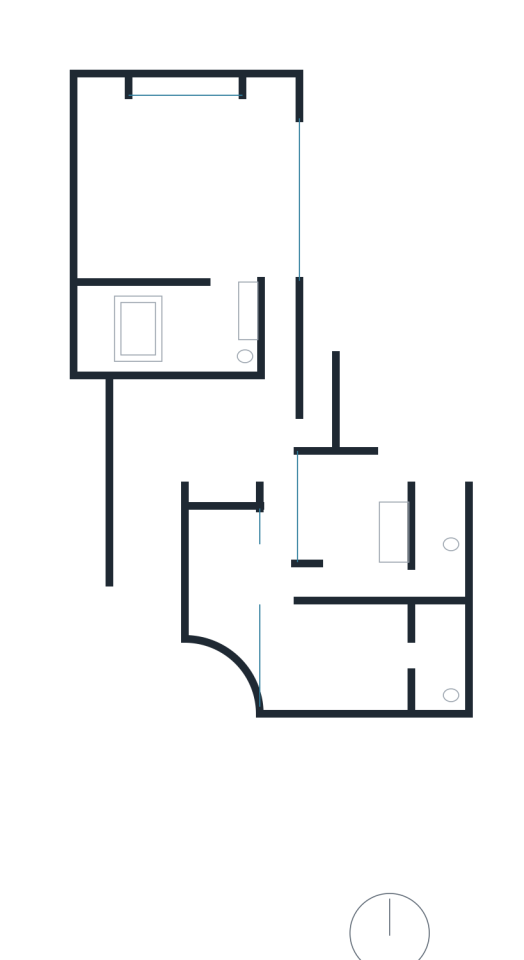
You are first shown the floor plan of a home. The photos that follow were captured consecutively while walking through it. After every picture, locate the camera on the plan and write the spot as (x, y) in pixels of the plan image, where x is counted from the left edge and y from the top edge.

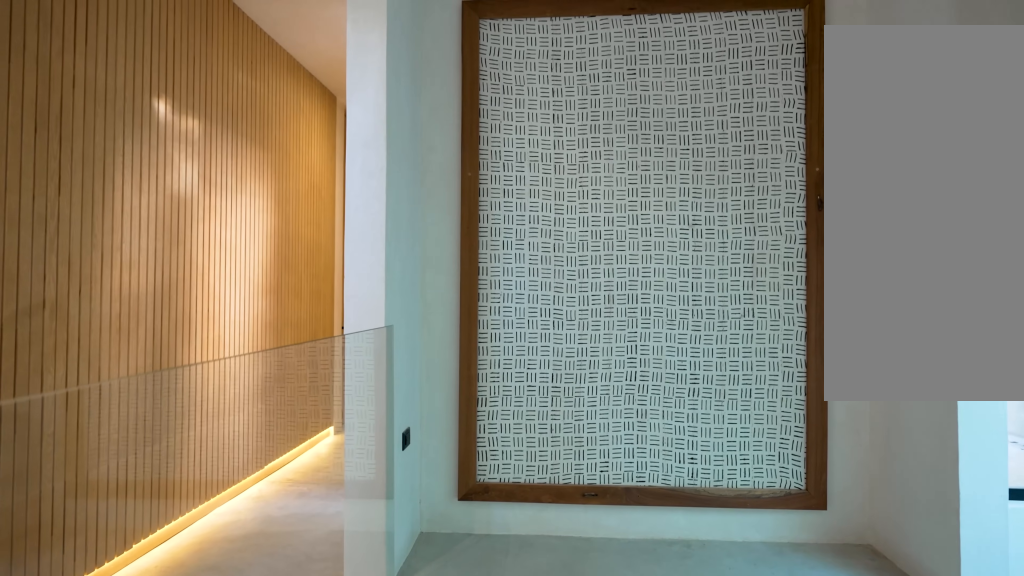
(269, 390)
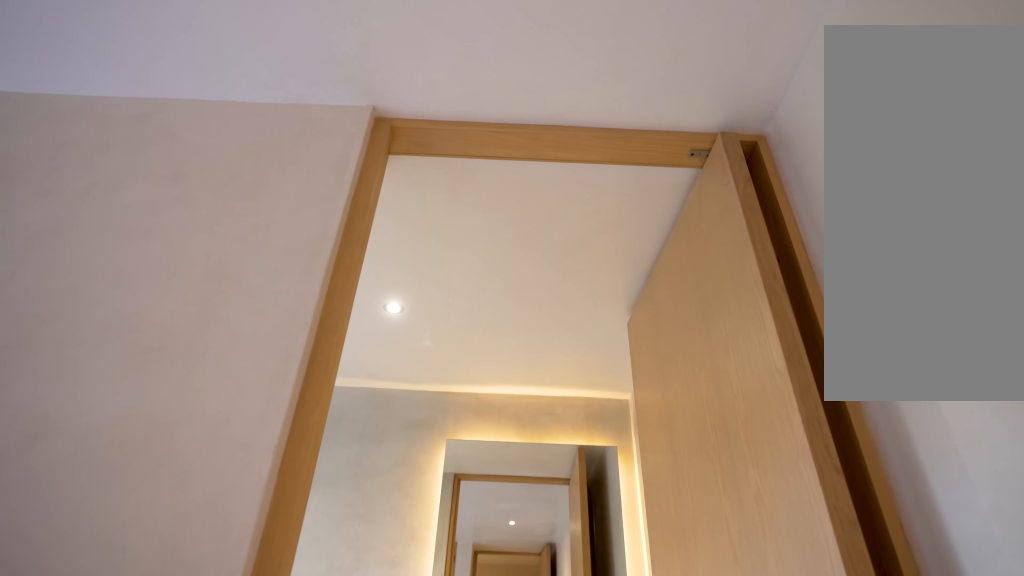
(413, 595)
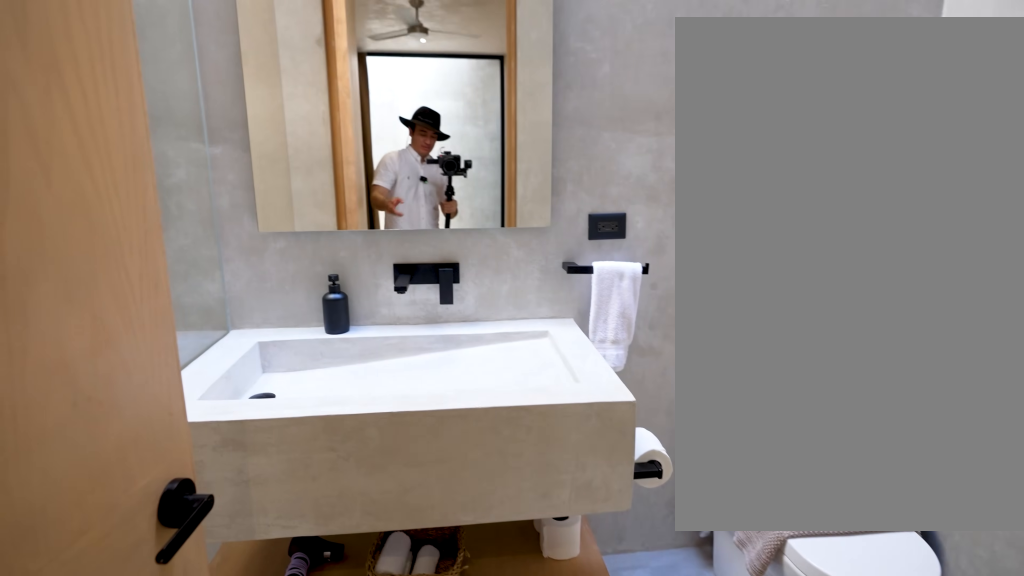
(400, 669)
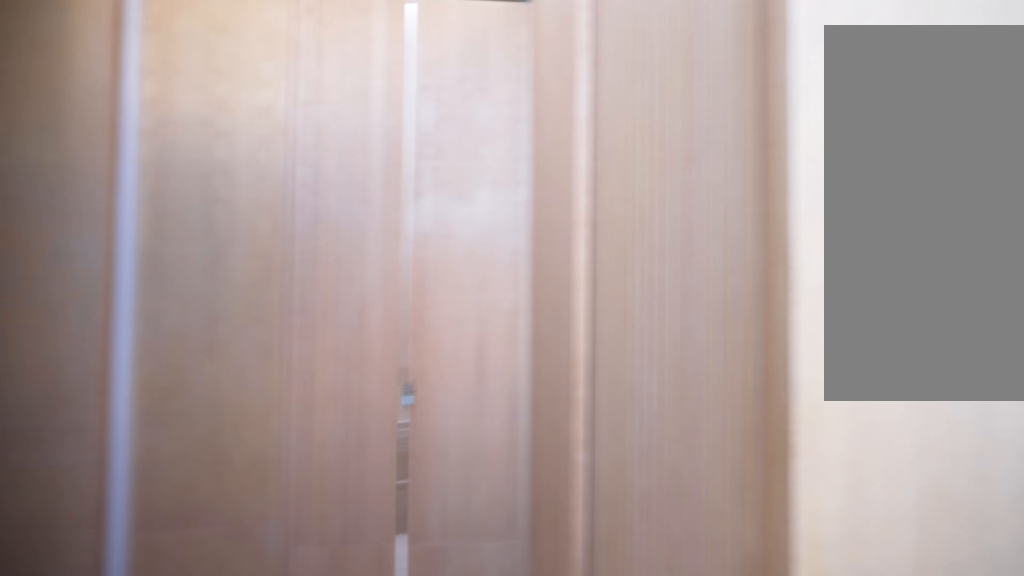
(275, 256)
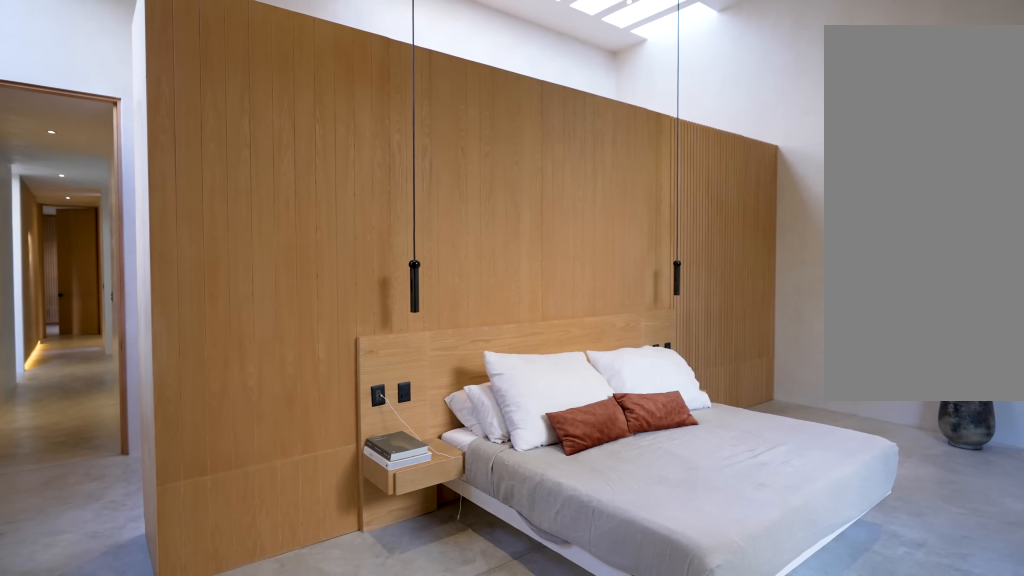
(261, 114)
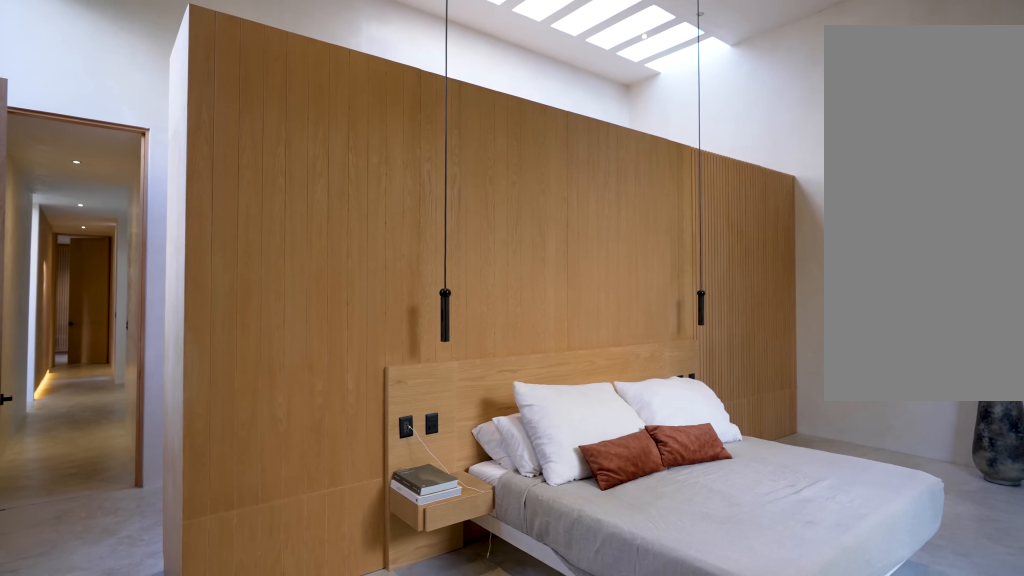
(273, 115)
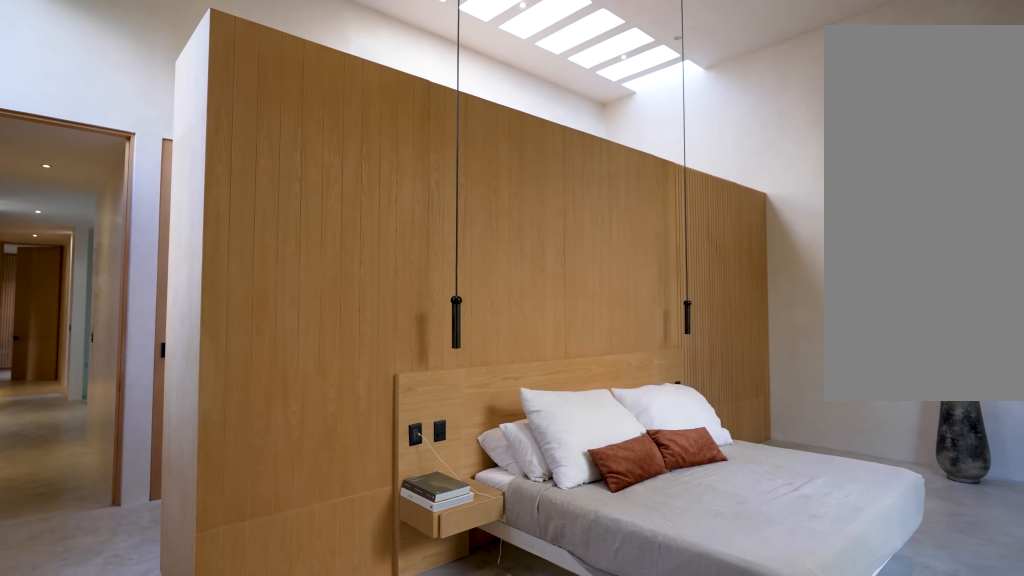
(273, 115)
